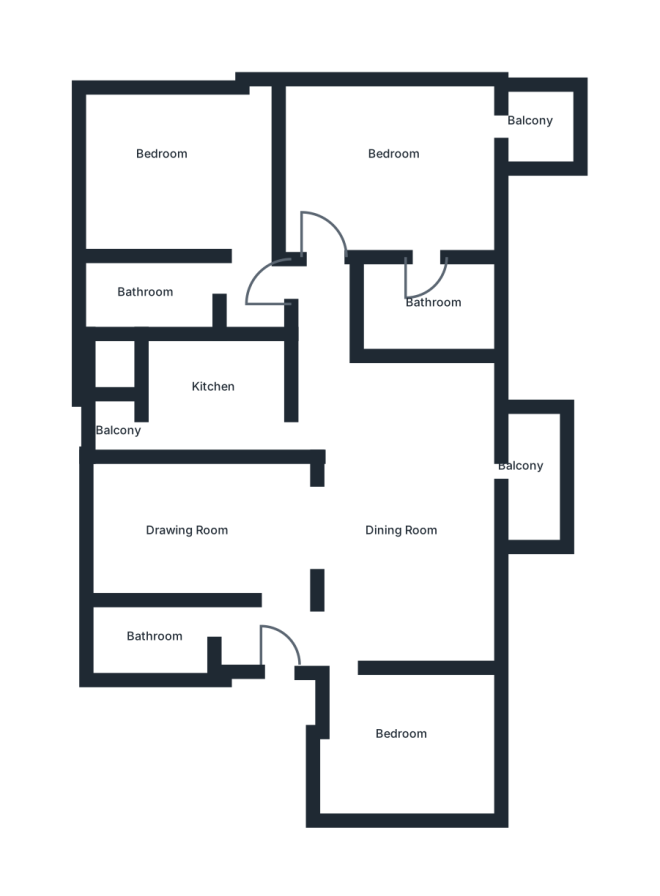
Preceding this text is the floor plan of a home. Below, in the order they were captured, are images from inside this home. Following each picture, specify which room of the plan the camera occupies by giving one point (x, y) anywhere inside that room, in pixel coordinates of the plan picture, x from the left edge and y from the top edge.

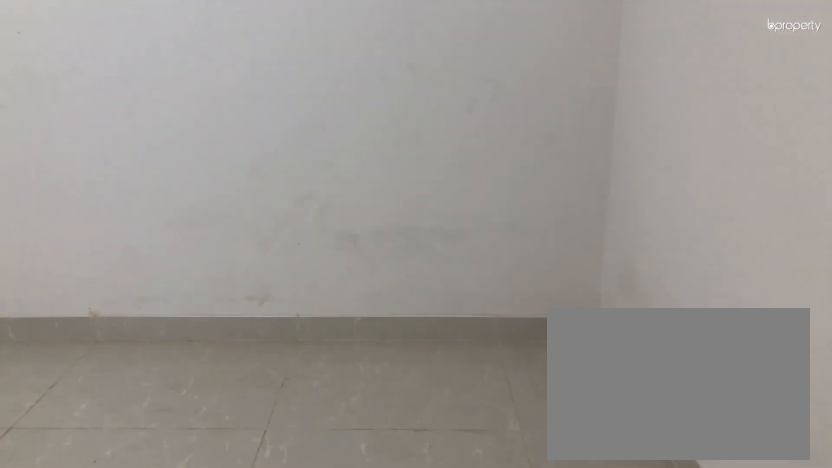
(382, 750)
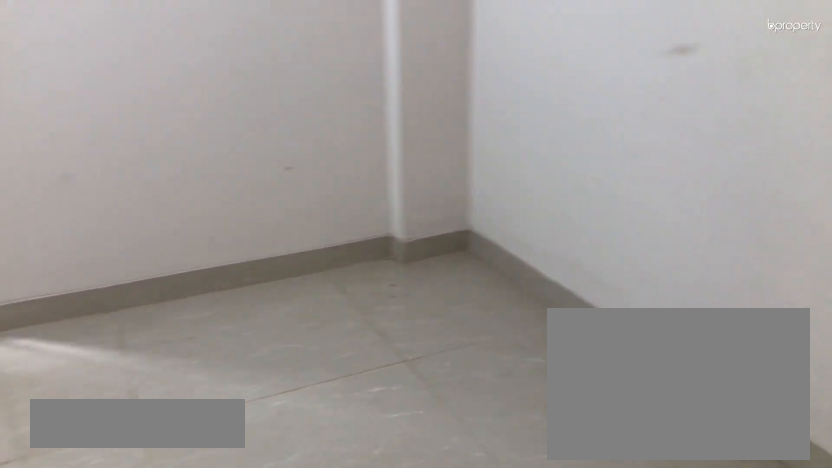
(382, 750)
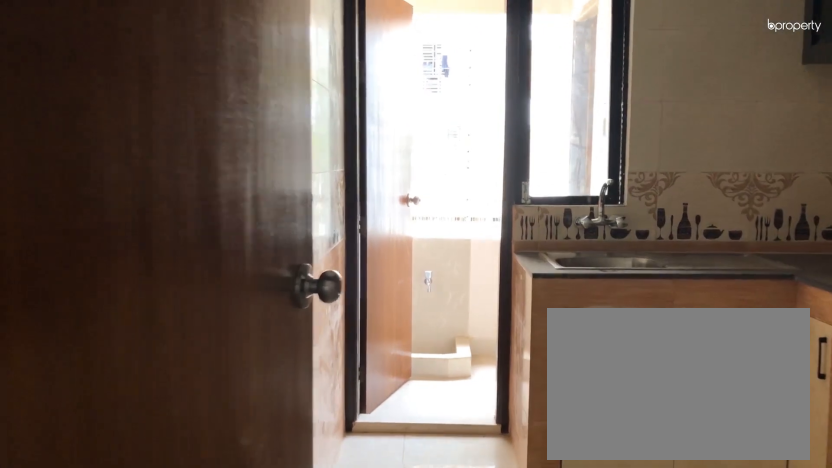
(221, 399)
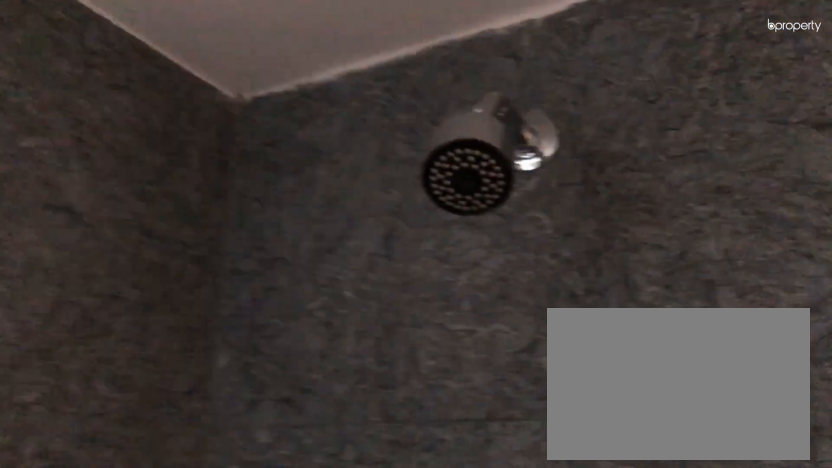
(162, 290)
